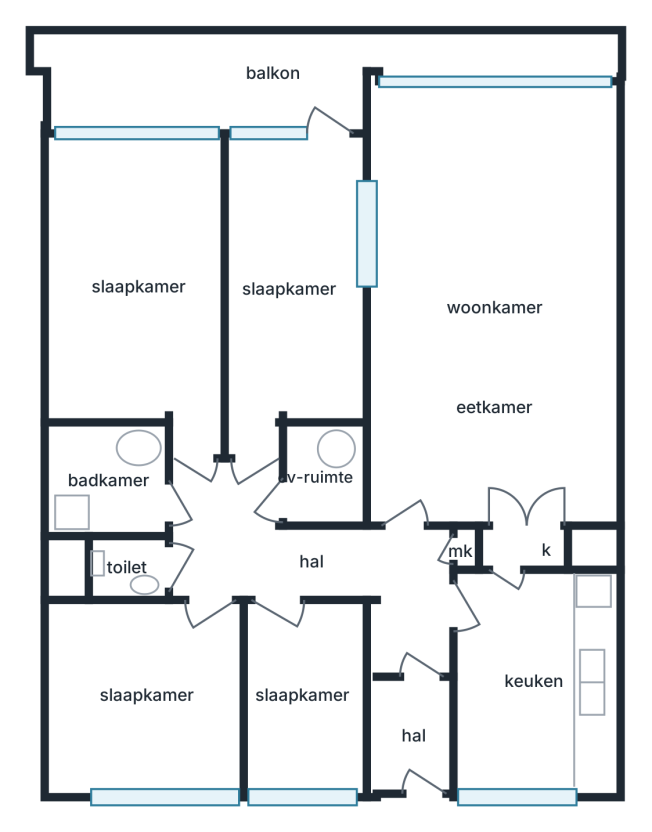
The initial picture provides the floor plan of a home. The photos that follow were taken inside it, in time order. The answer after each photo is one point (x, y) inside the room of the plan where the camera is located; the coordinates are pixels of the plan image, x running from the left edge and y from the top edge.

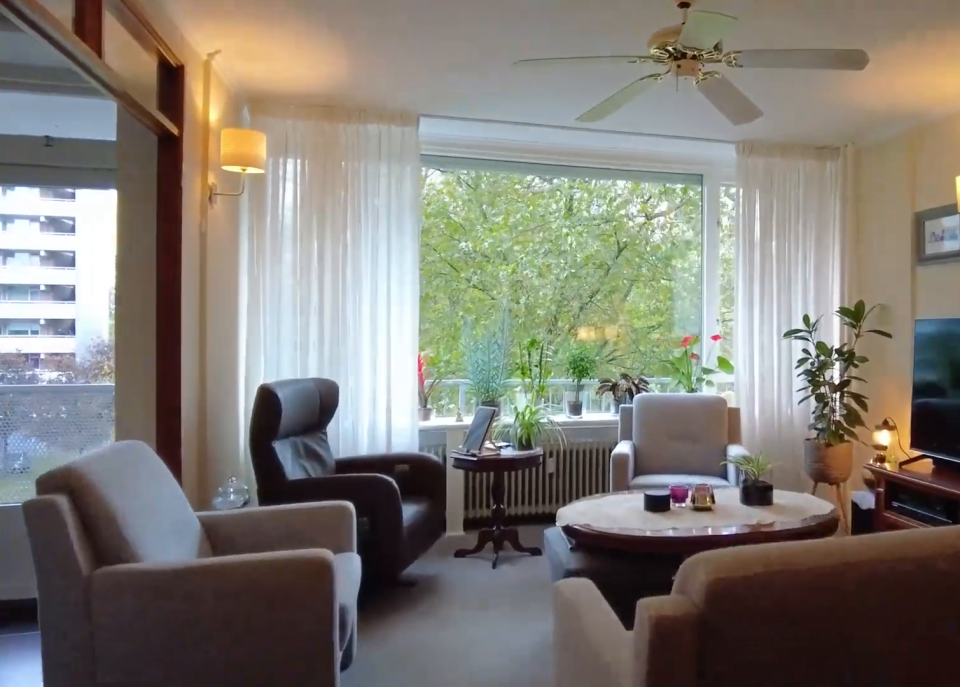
(492, 306)
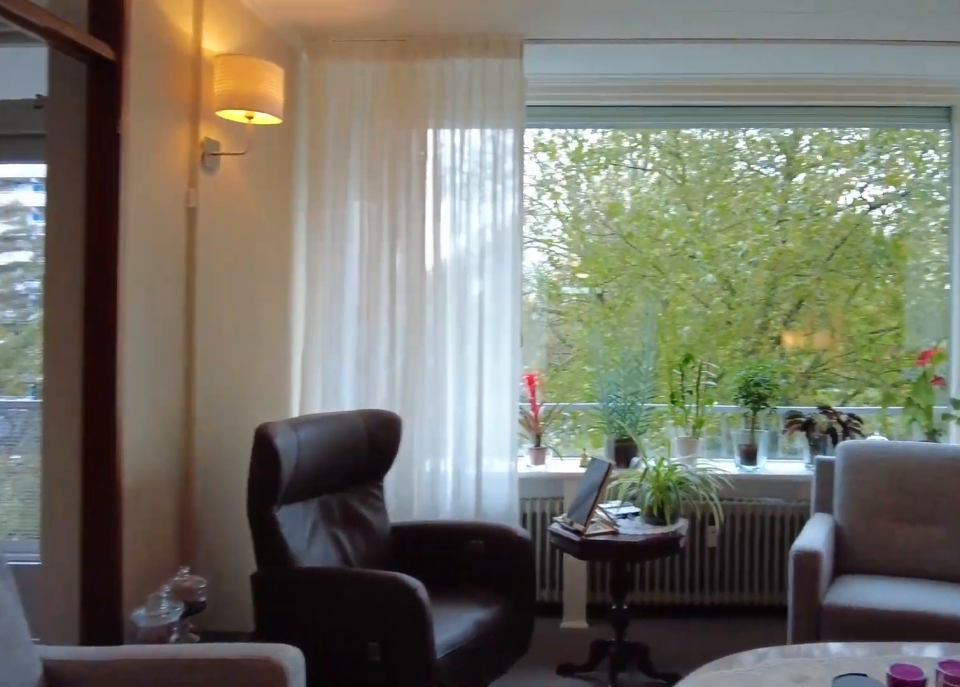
(492, 306)
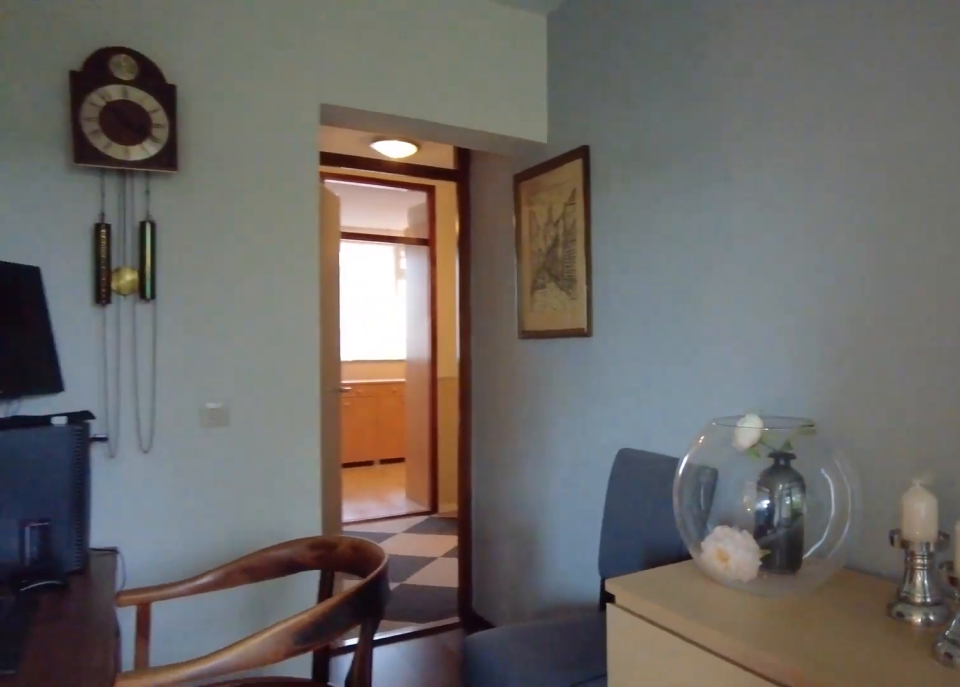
(290, 286)
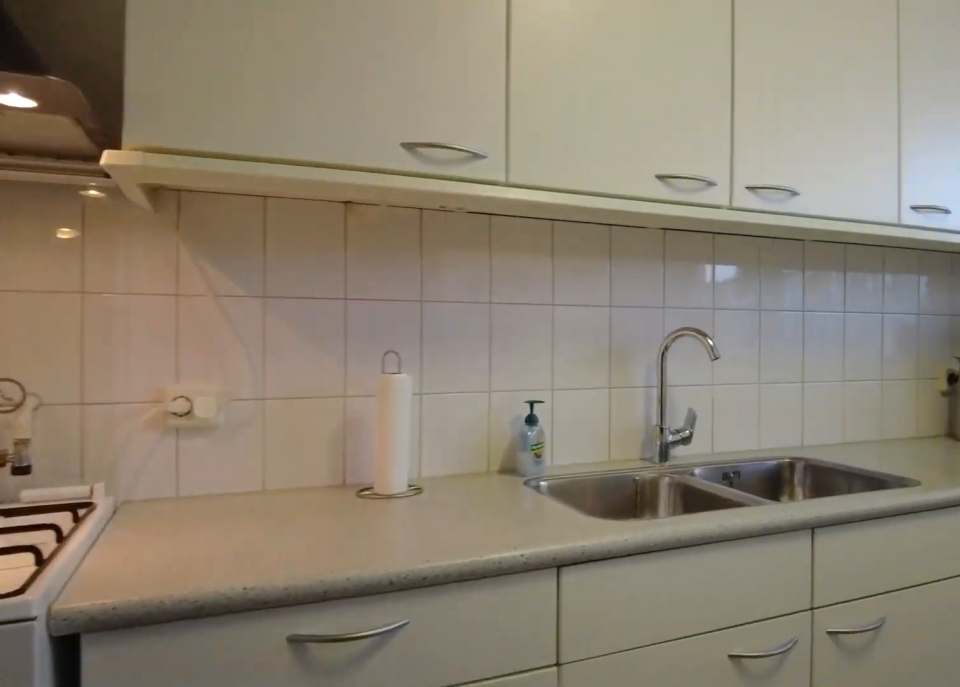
(533, 681)
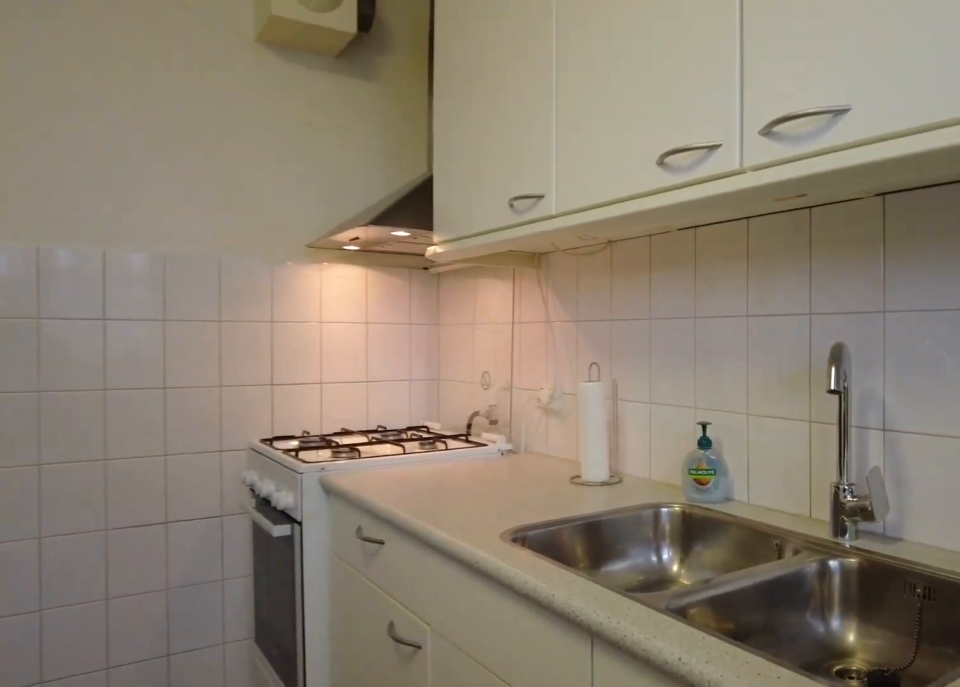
(533, 681)
